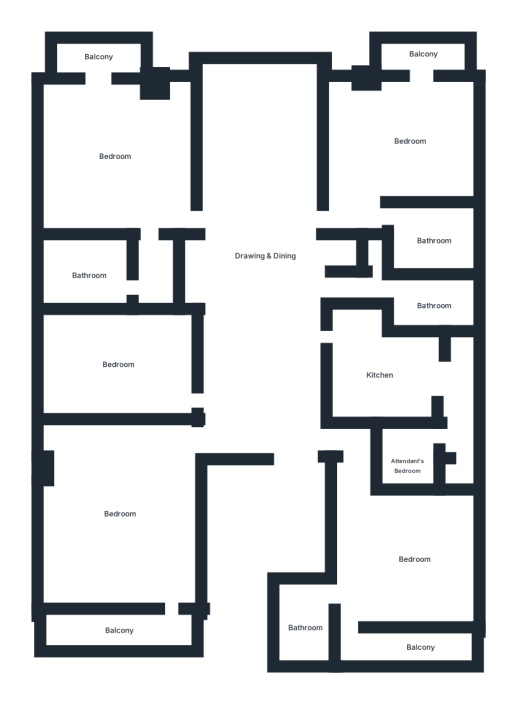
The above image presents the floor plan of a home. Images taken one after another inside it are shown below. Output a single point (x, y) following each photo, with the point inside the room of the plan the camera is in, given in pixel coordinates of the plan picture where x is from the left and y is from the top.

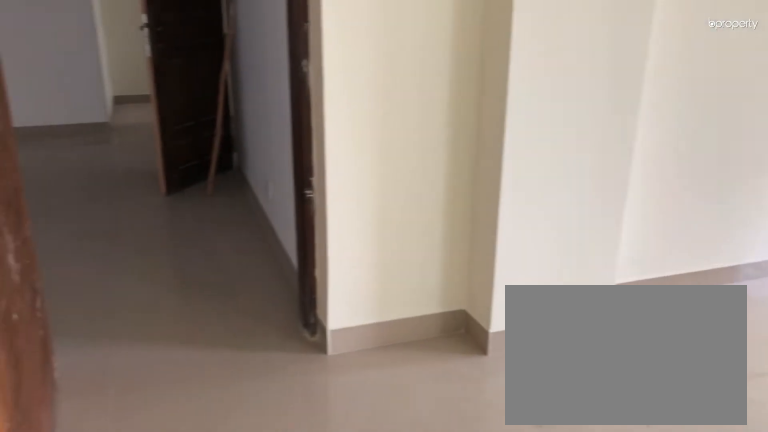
(119, 510)
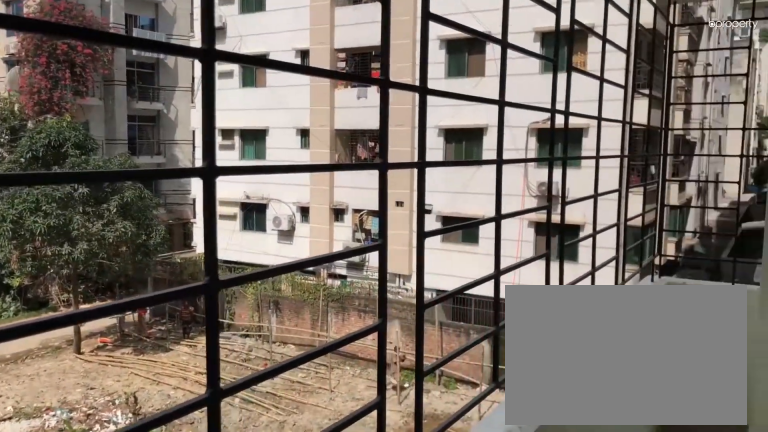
(116, 626)
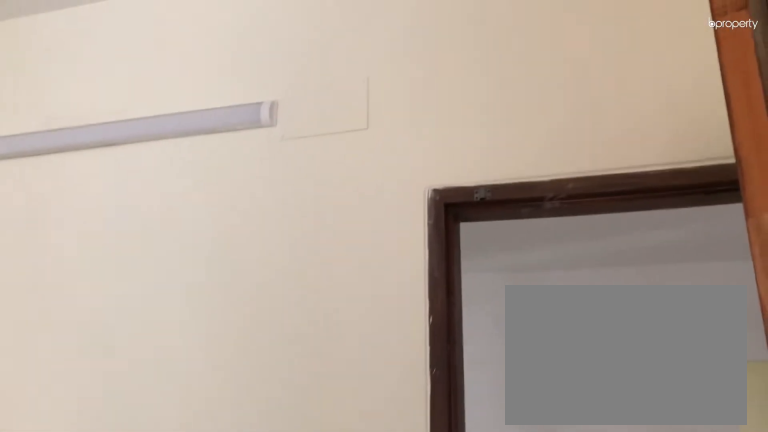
(116, 364)
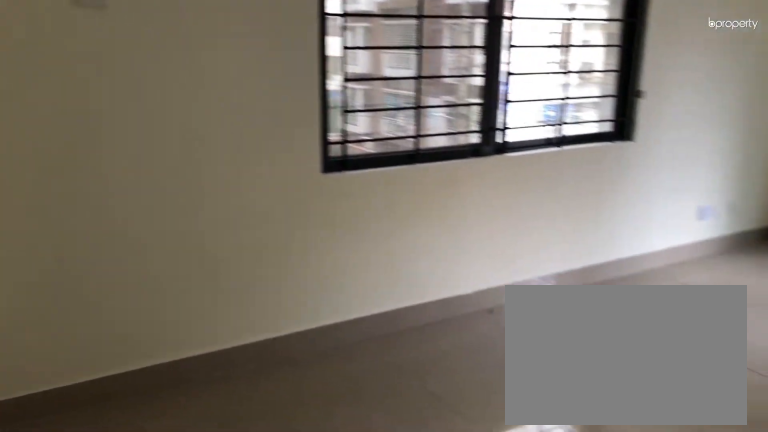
(112, 152)
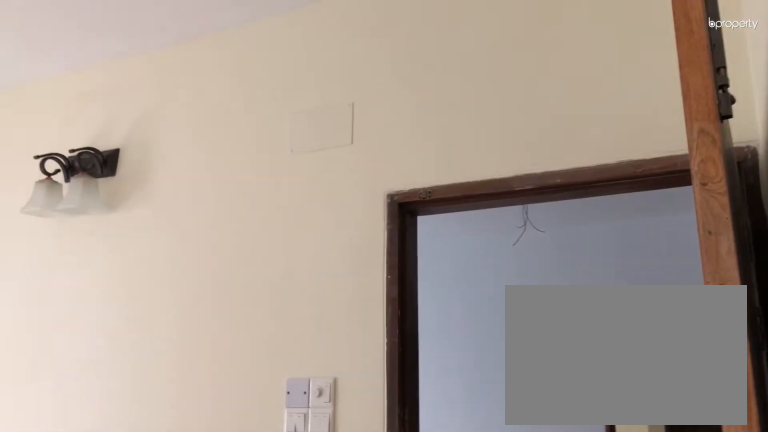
(112, 152)
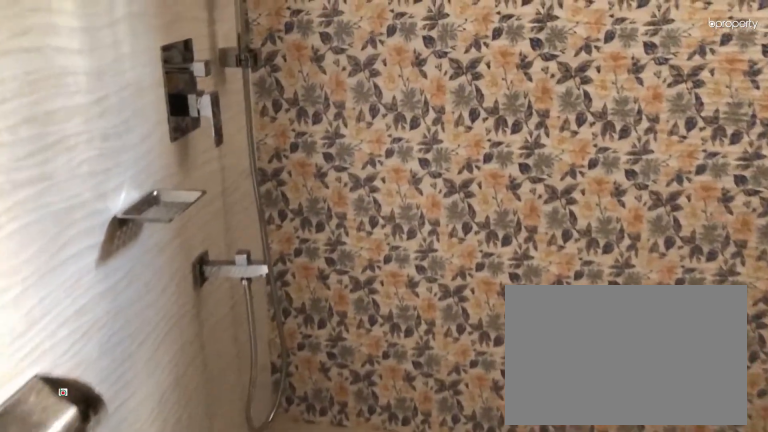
(89, 270)
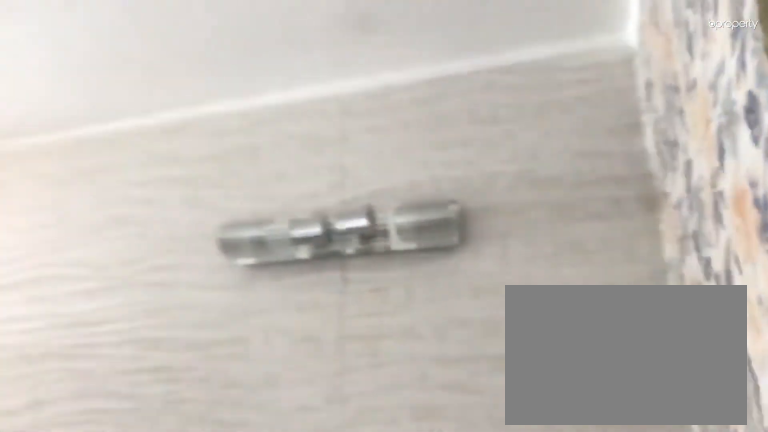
(89, 270)
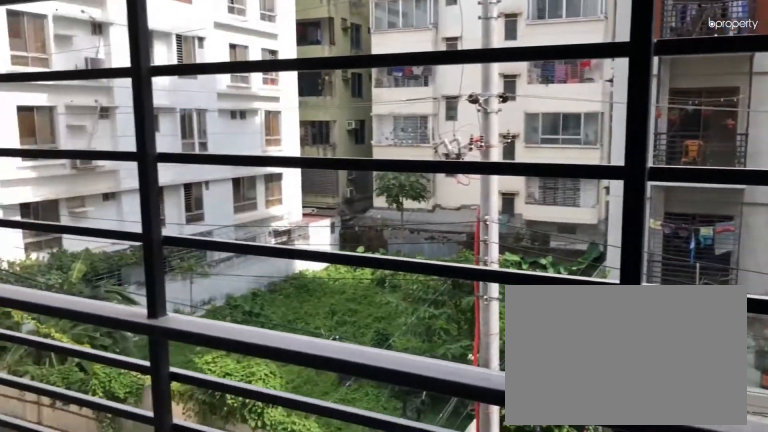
(94, 53)
